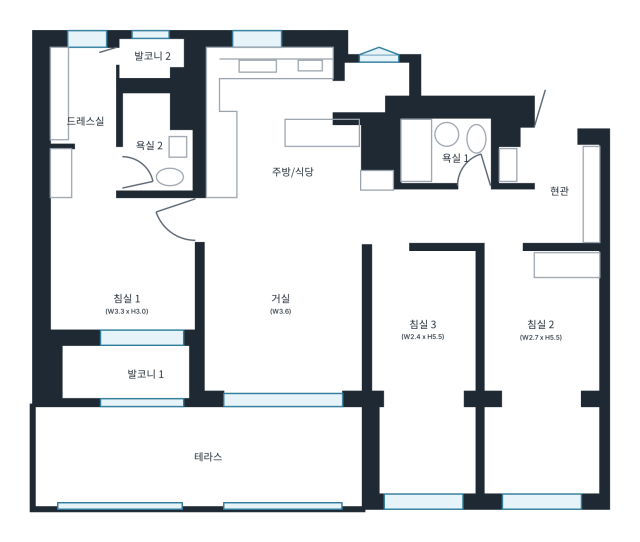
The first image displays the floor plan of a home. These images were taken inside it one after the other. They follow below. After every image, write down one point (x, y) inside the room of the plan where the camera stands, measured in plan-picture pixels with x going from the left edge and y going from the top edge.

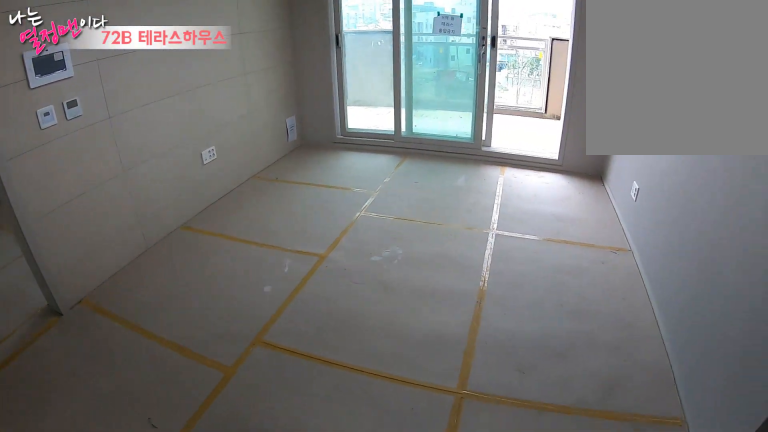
(278, 309)
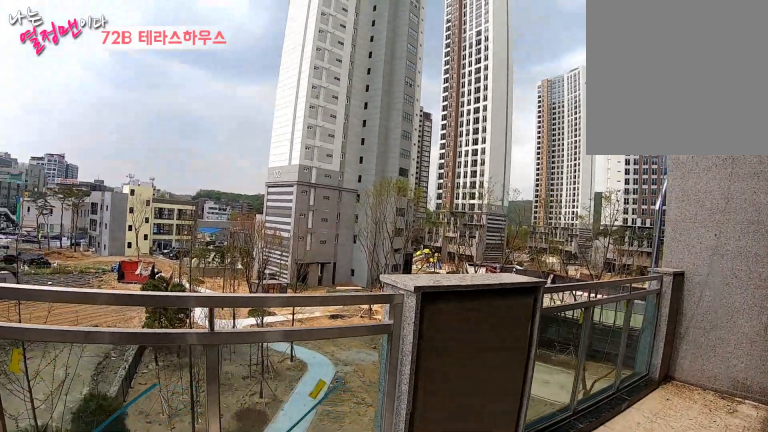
(204, 456)
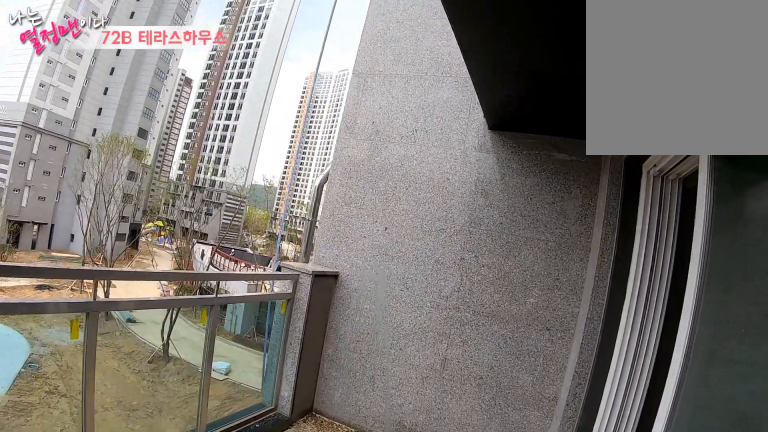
(204, 456)
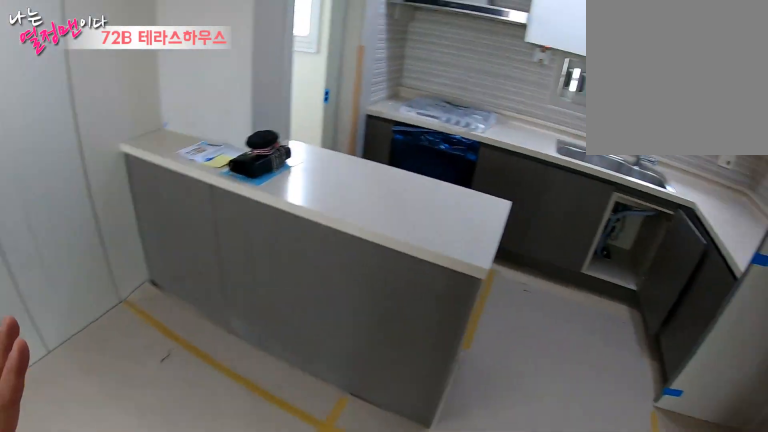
(286, 171)
